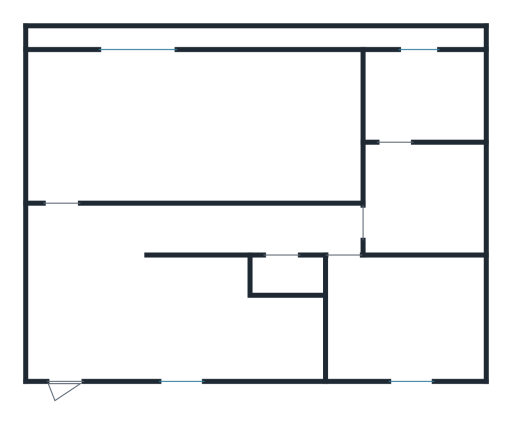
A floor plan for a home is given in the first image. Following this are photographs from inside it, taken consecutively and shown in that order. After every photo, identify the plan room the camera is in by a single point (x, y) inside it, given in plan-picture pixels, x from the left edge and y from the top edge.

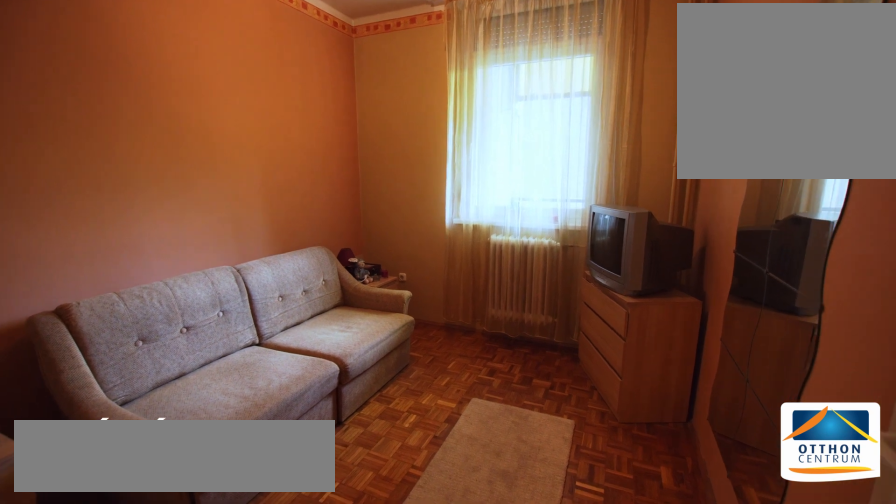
(410, 317)
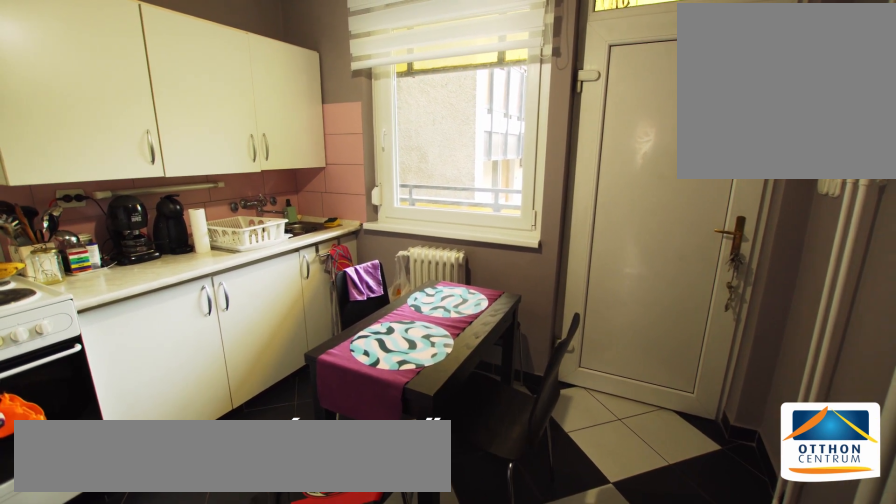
(177, 317)
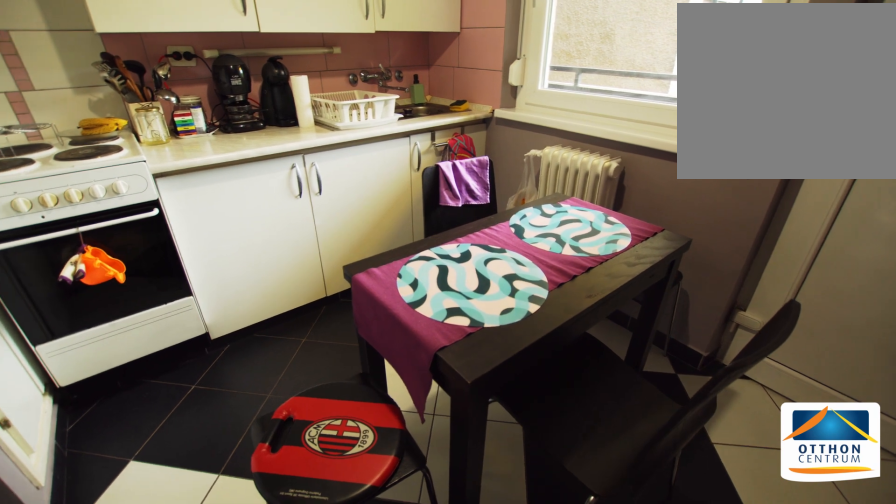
(177, 317)
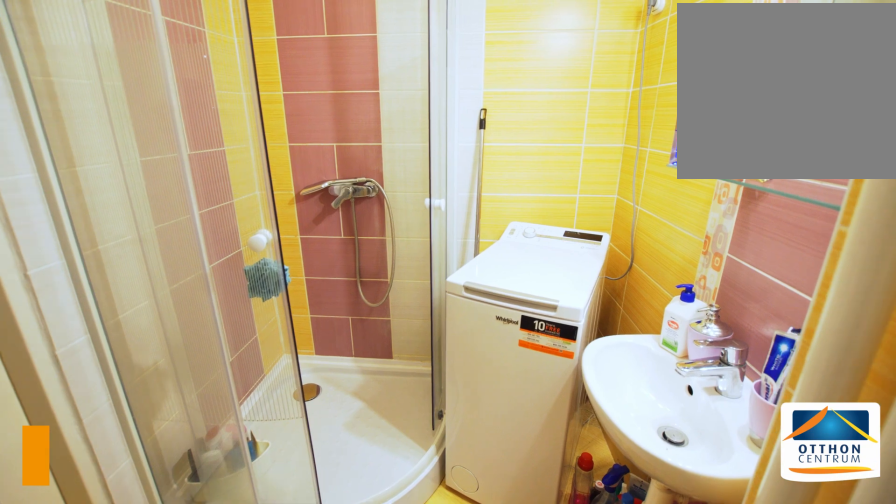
(431, 204)
